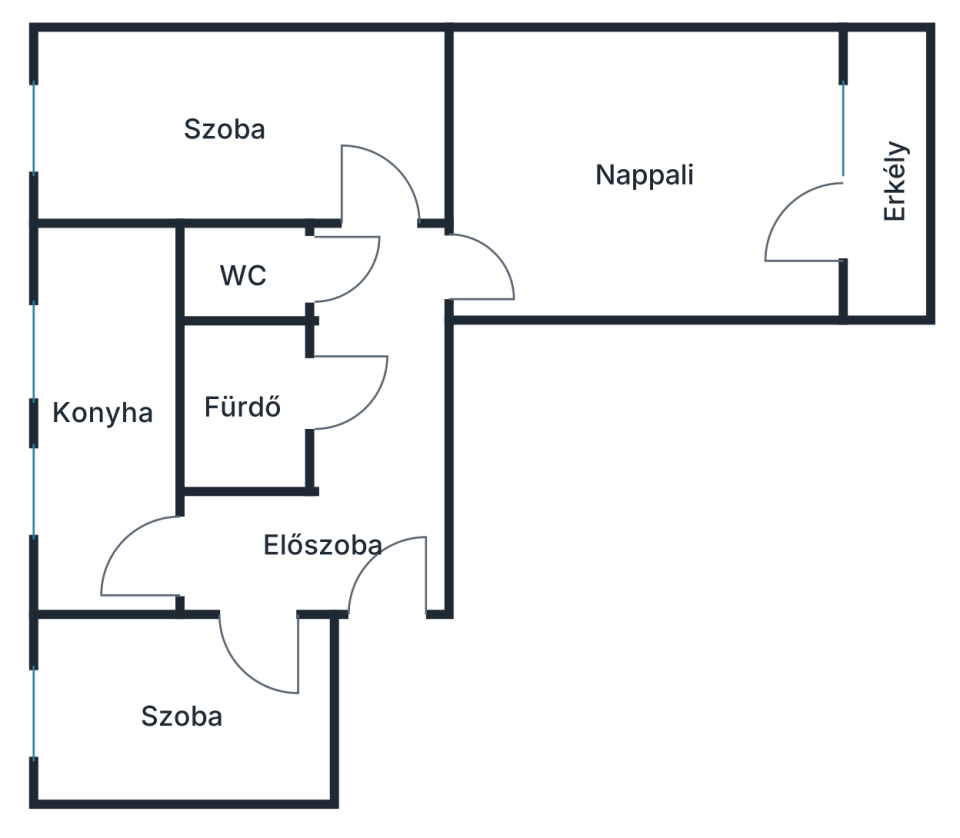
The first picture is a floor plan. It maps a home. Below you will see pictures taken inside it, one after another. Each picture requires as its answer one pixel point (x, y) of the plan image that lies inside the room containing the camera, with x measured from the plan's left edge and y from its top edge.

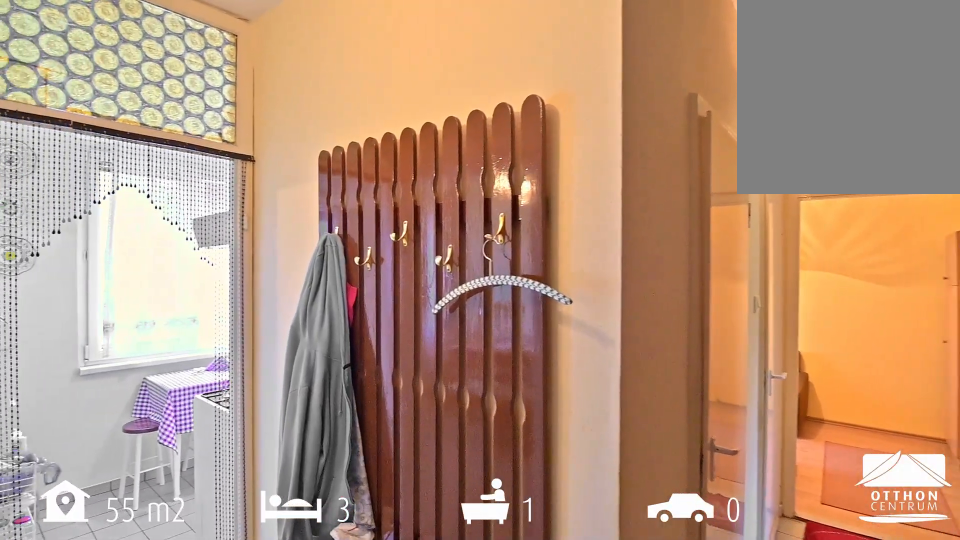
(385, 553)
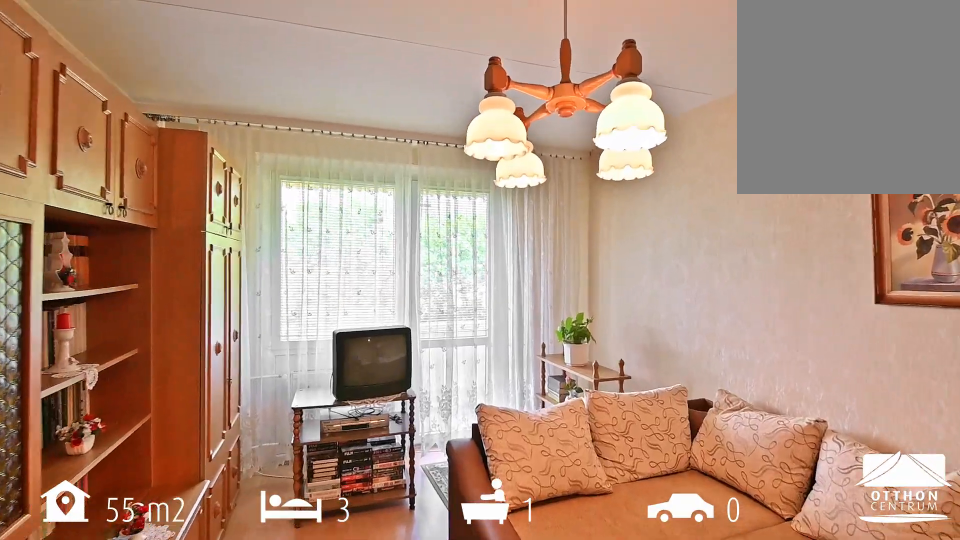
(657, 212)
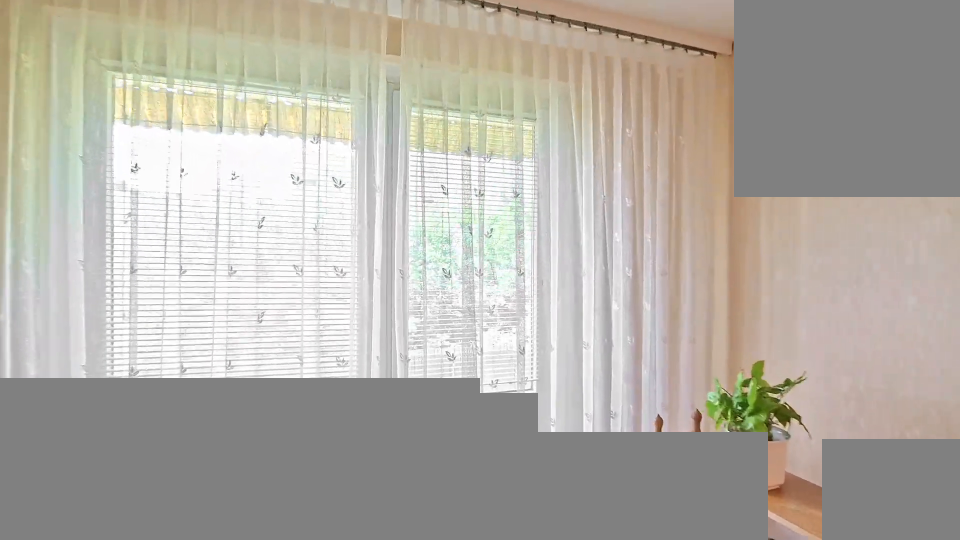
(657, 212)
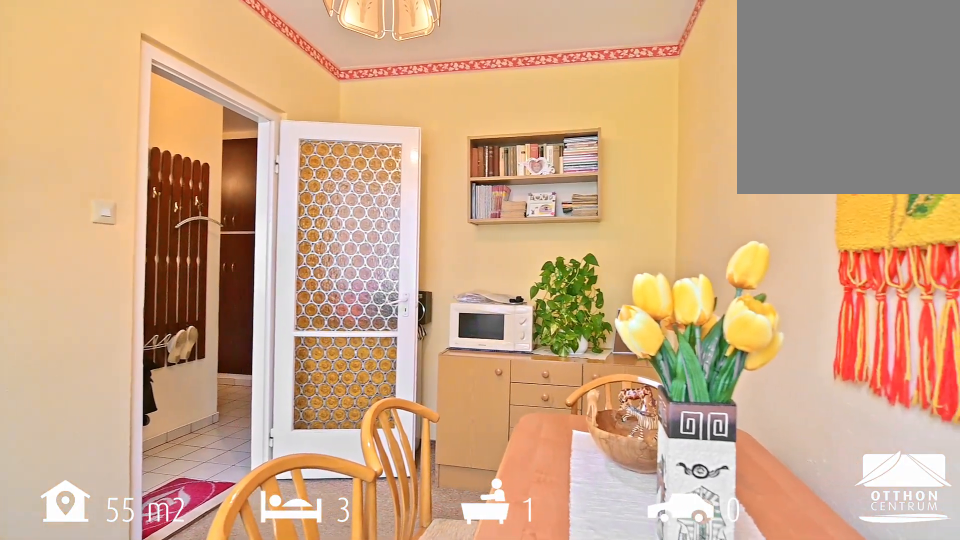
(158, 756)
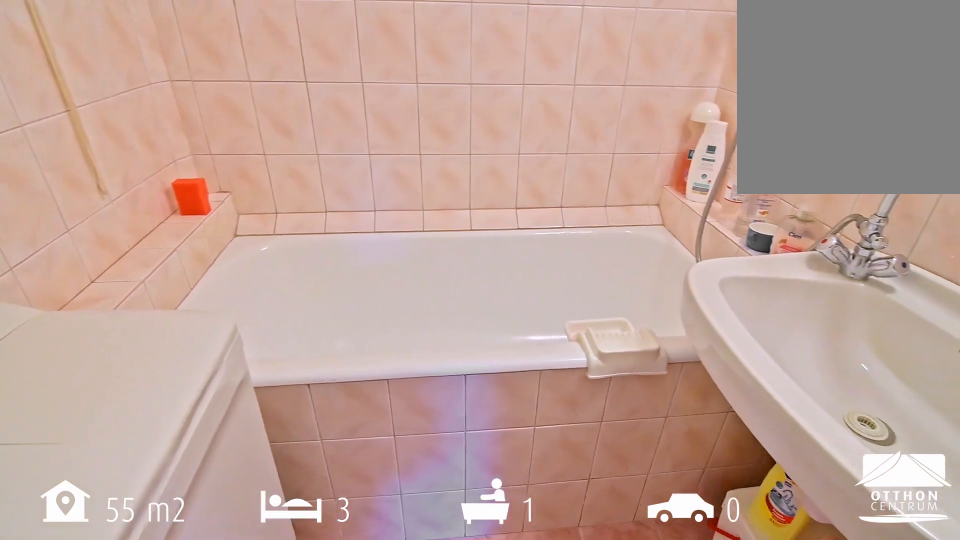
(249, 394)
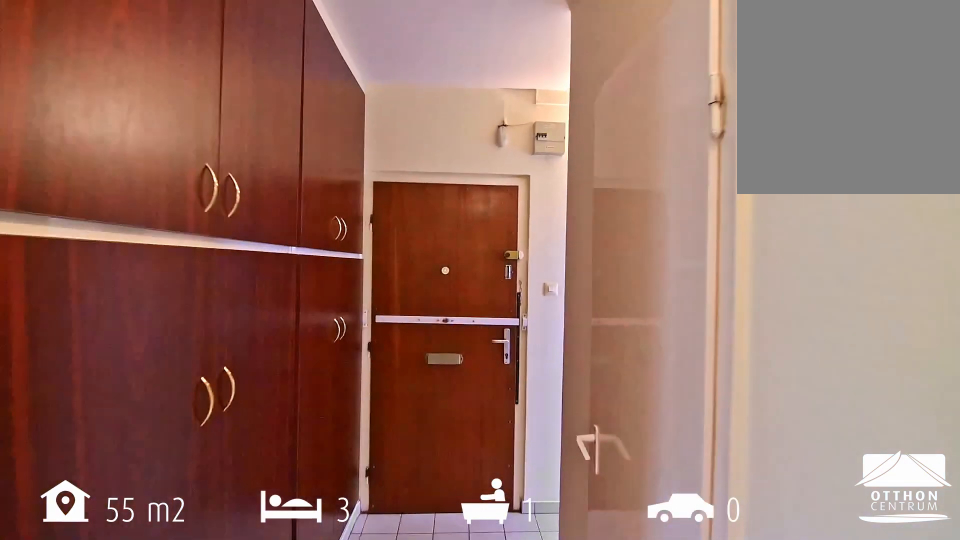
(385, 553)
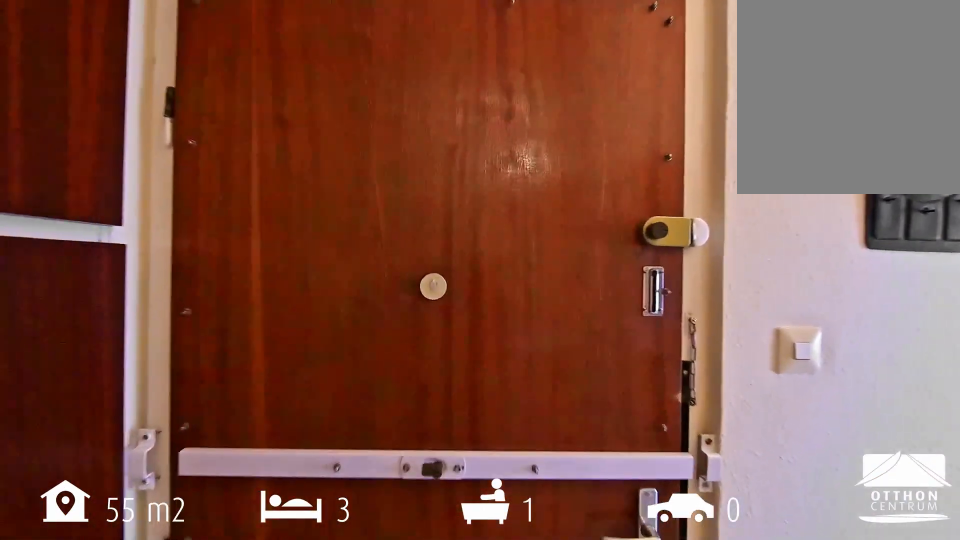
(385, 553)
